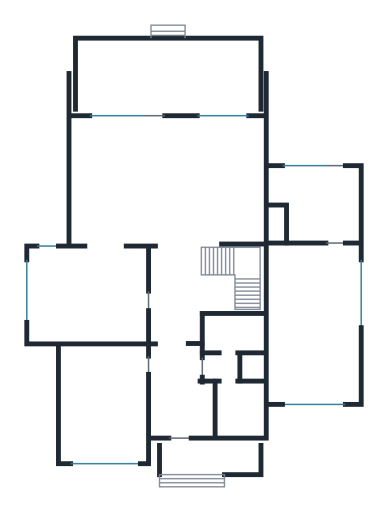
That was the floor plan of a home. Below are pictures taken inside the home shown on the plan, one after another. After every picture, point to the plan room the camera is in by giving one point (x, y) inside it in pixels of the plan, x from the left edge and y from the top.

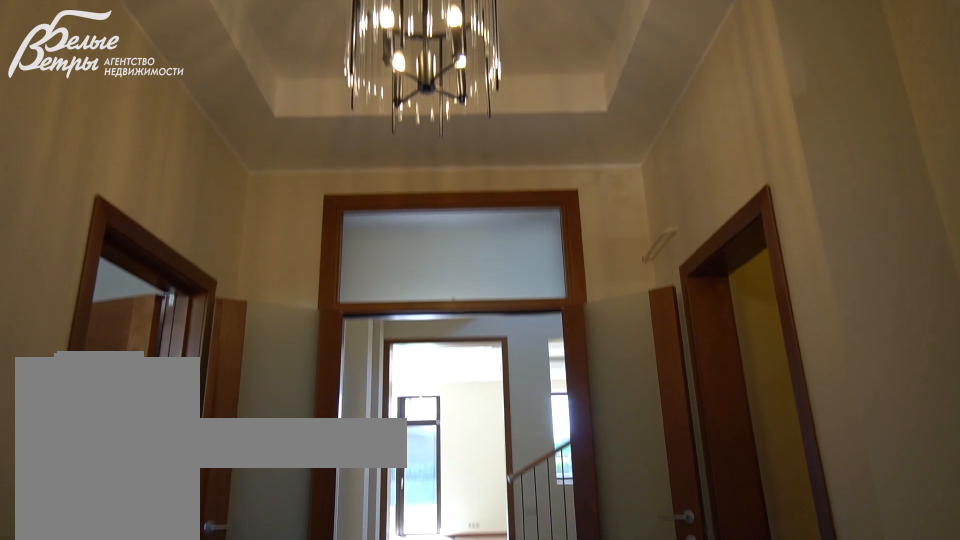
(178, 389)
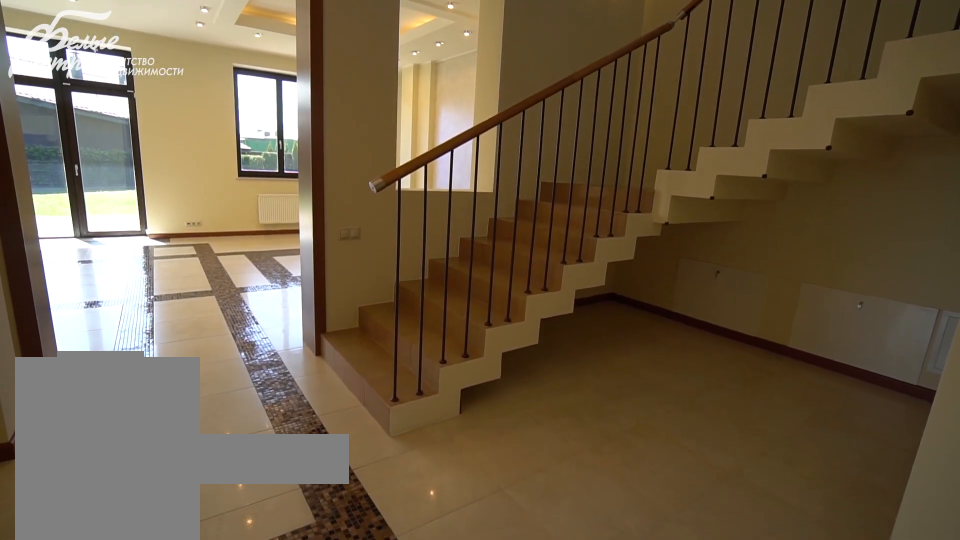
(174, 293)
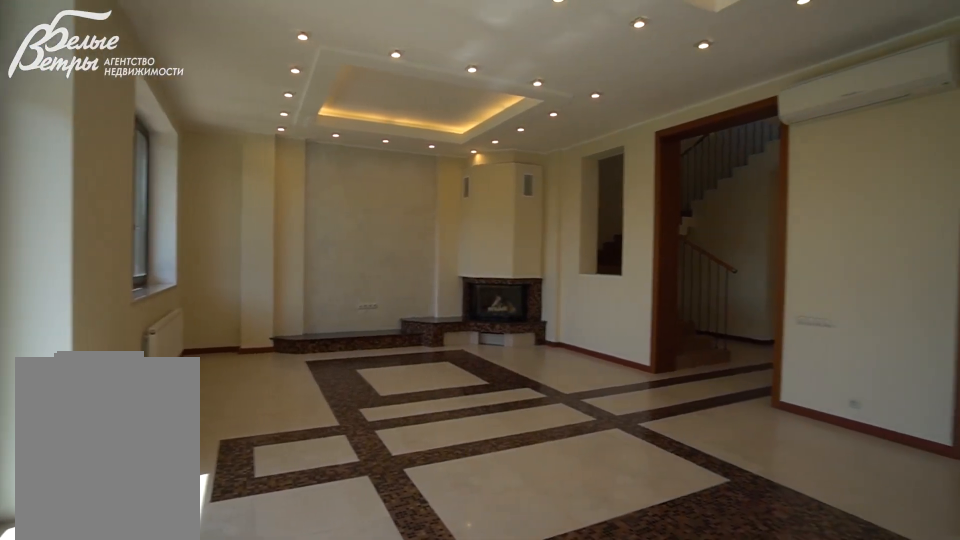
(168, 179)
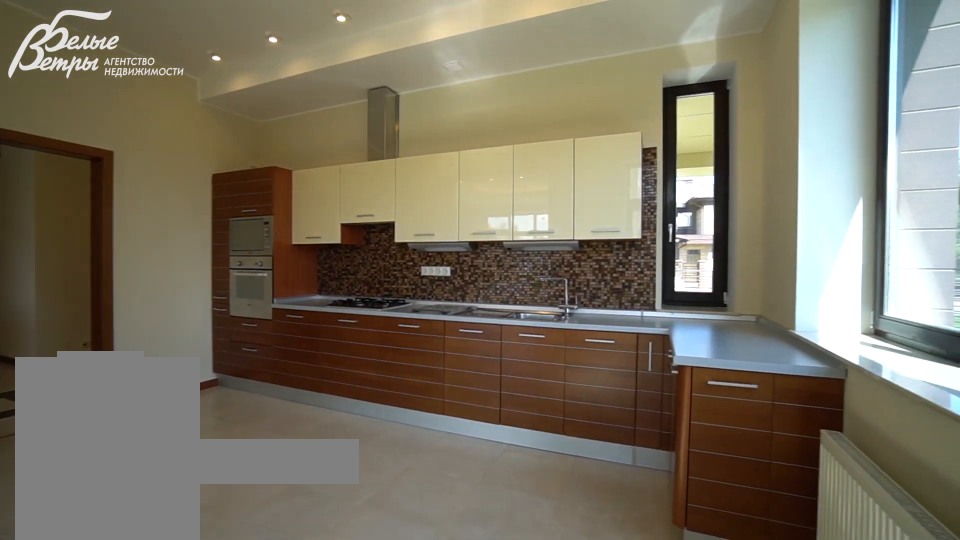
(90, 293)
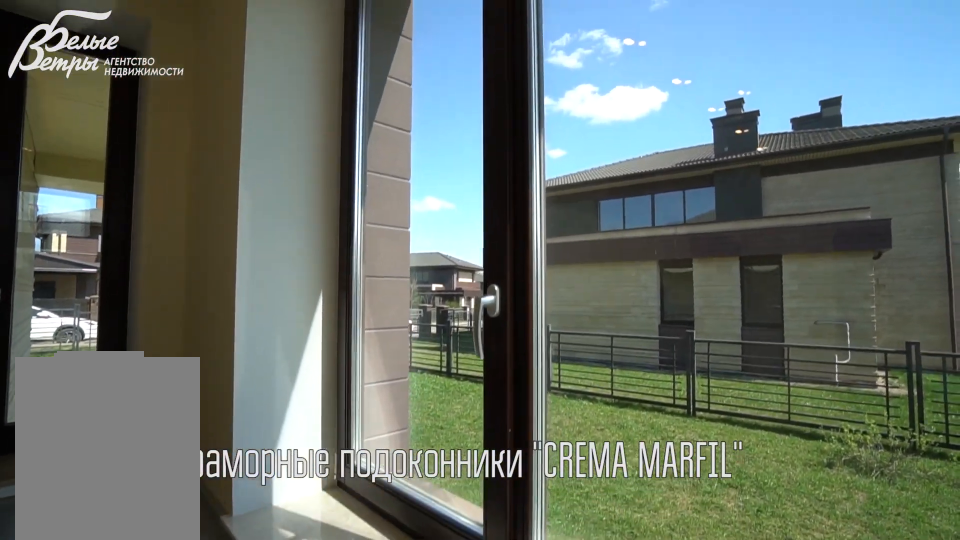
(90, 294)
